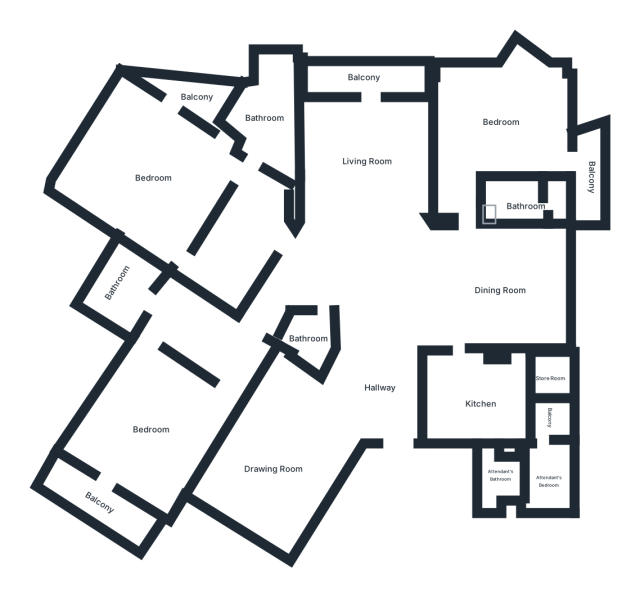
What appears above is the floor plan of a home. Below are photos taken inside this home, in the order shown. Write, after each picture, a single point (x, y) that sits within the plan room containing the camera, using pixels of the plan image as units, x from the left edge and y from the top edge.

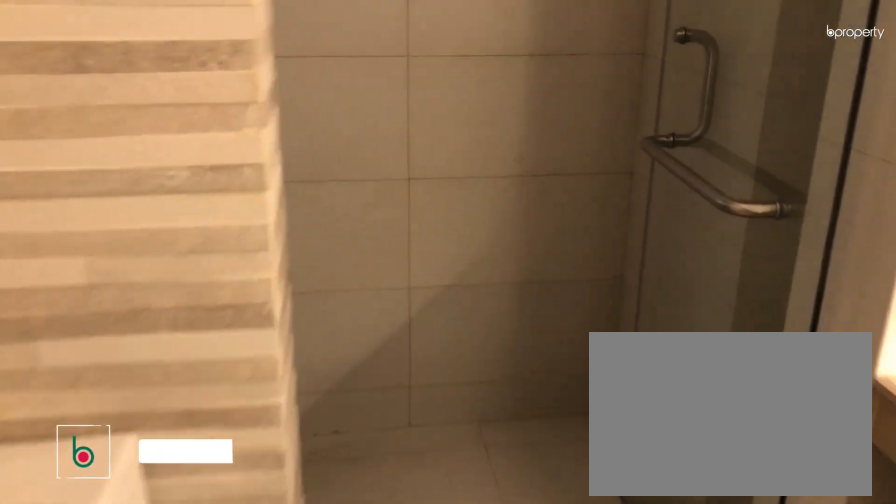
(516, 199)
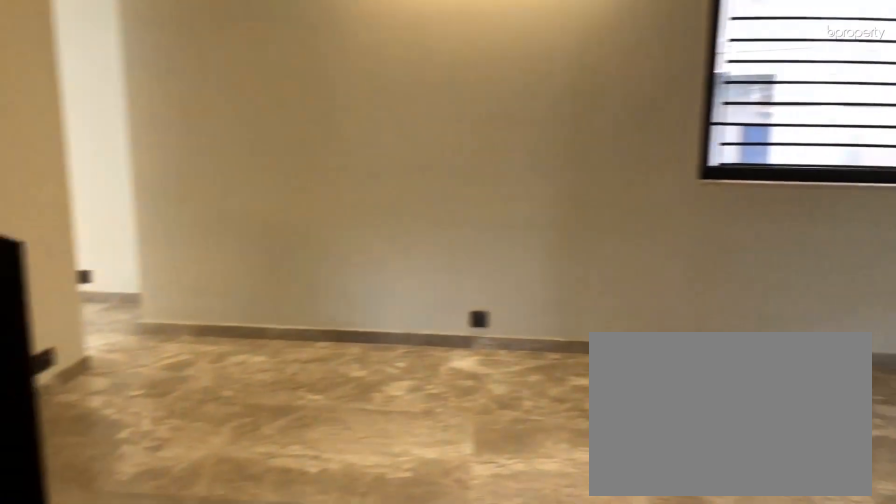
(152, 171)
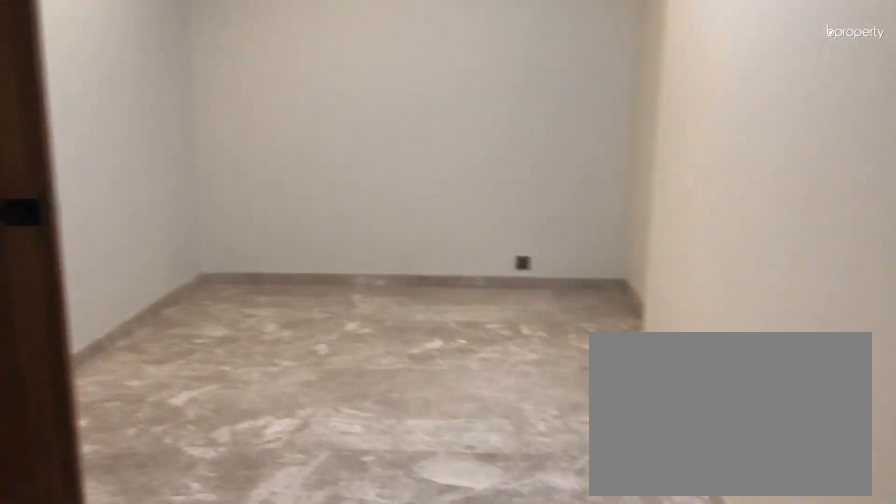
(239, 243)
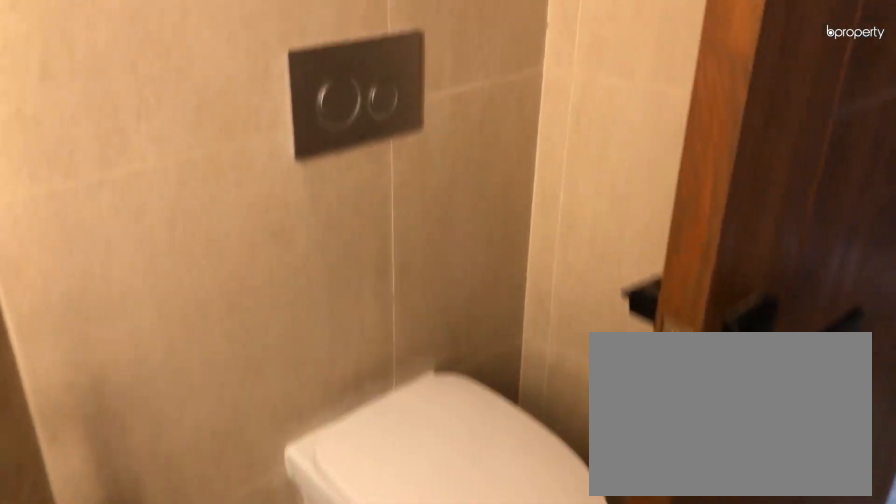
(262, 117)
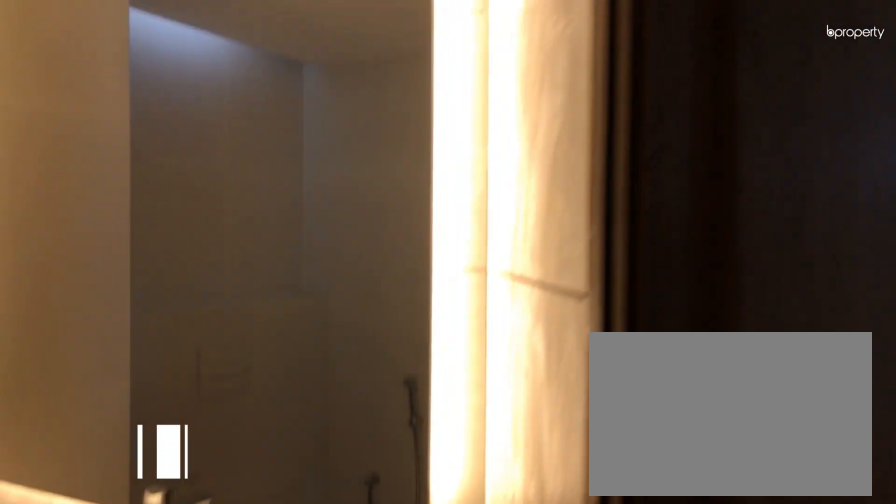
(309, 337)
